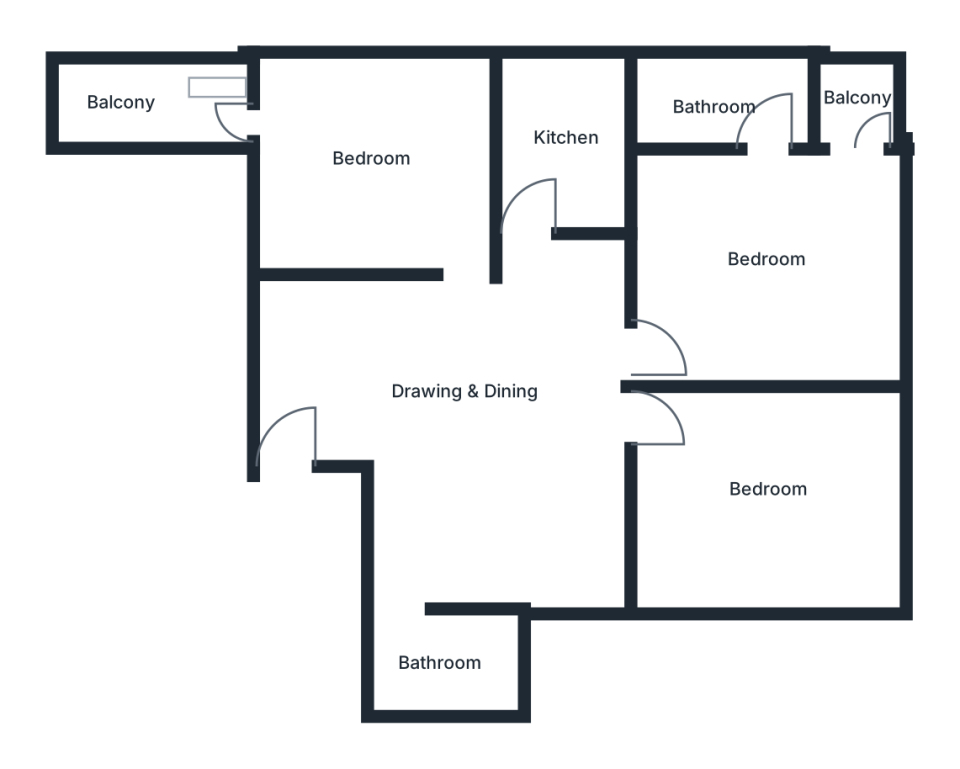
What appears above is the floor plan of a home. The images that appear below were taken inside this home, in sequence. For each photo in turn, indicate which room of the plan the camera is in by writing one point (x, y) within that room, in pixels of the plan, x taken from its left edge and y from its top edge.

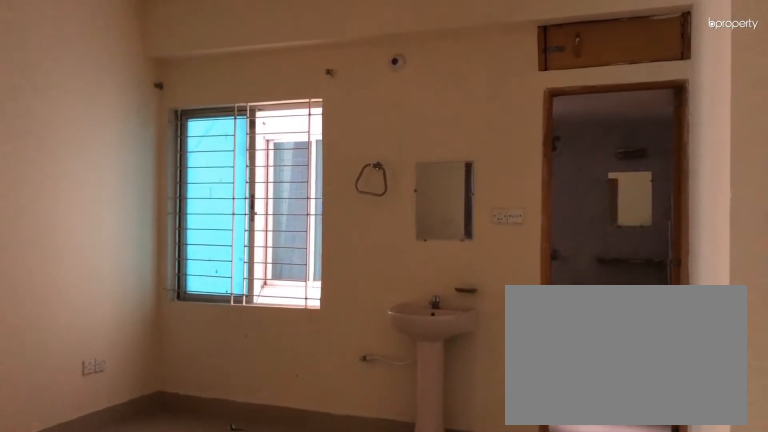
(463, 392)
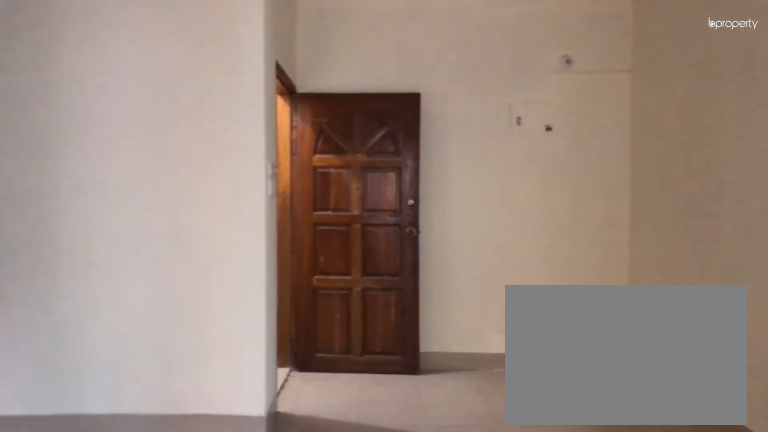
(462, 392)
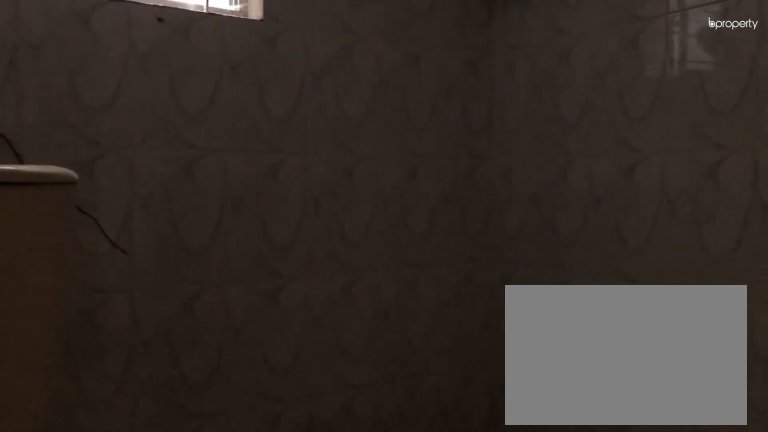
(441, 663)
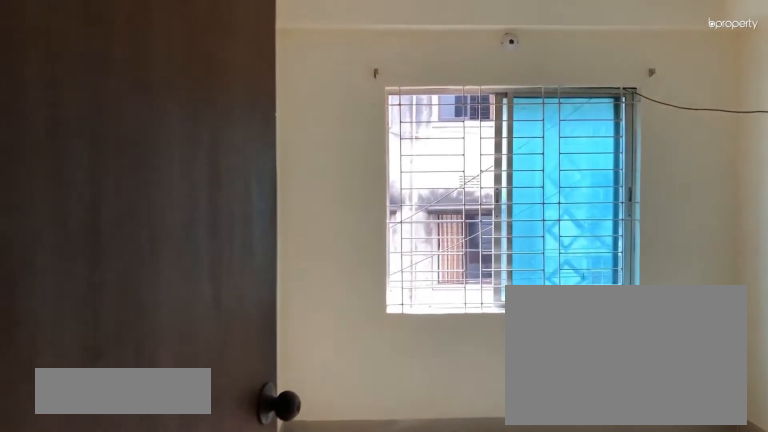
(771, 491)
